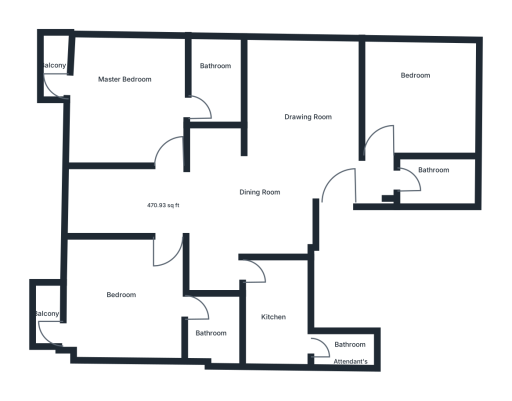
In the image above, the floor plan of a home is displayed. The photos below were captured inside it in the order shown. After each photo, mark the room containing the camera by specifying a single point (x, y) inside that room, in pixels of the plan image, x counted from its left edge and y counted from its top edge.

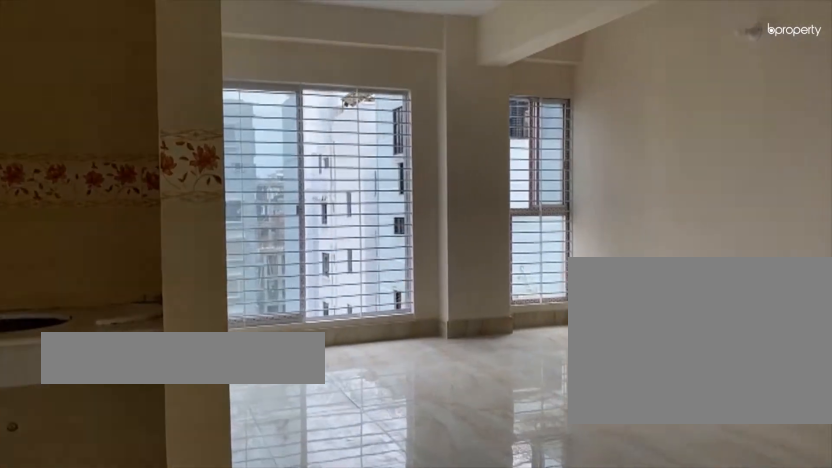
(288, 162)
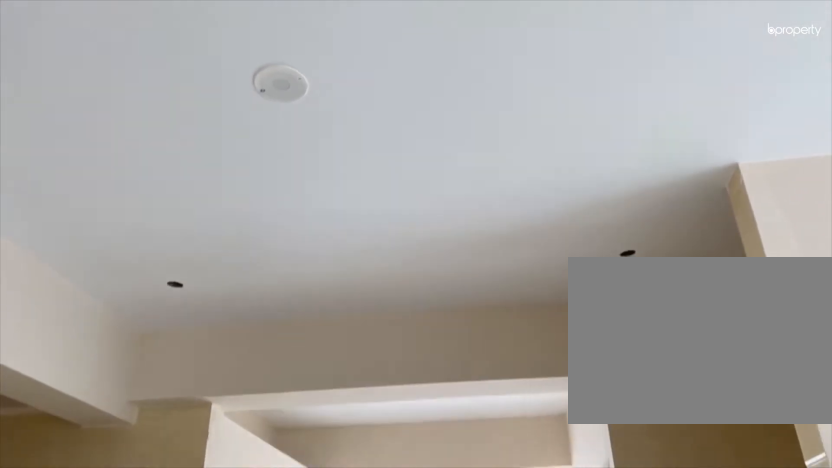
(288, 162)
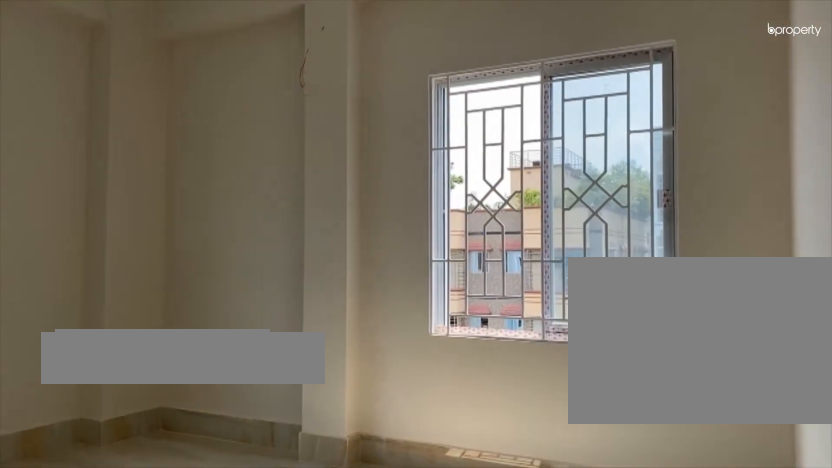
(427, 101)
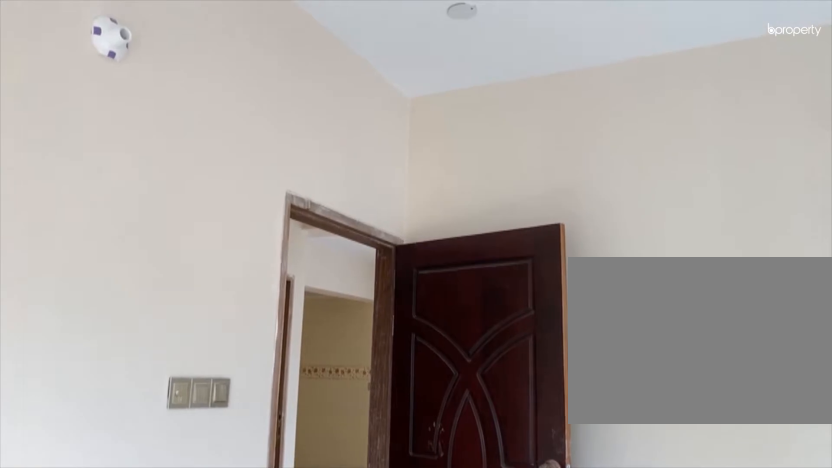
(427, 101)
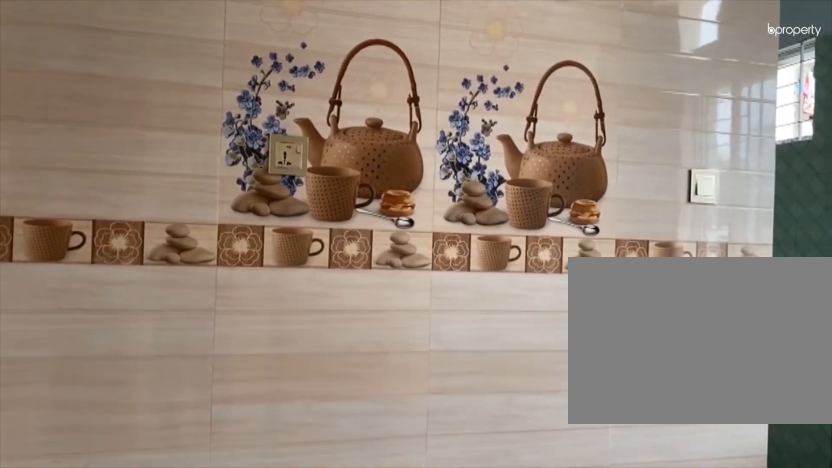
(275, 318)
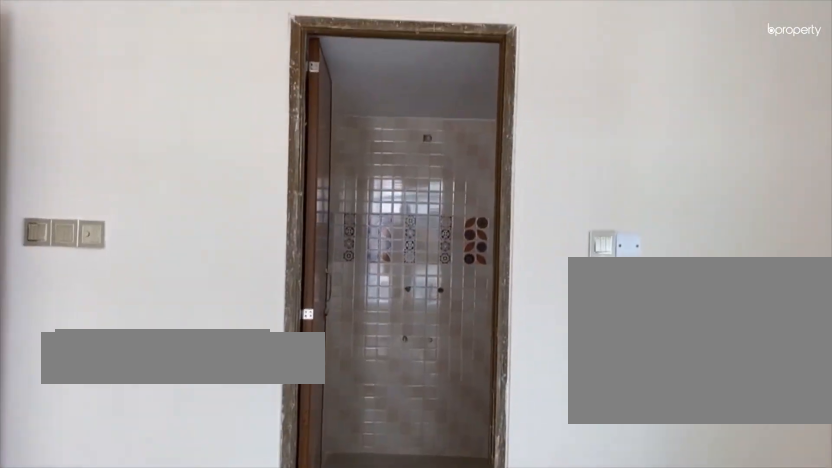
(127, 294)
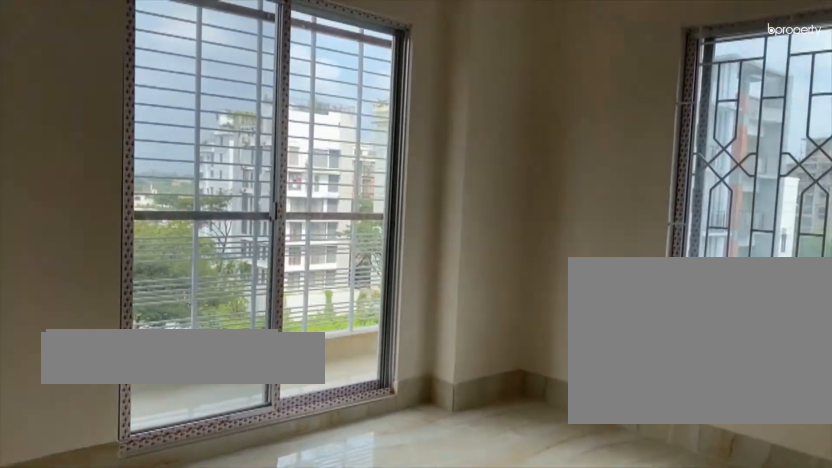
(126, 101)
